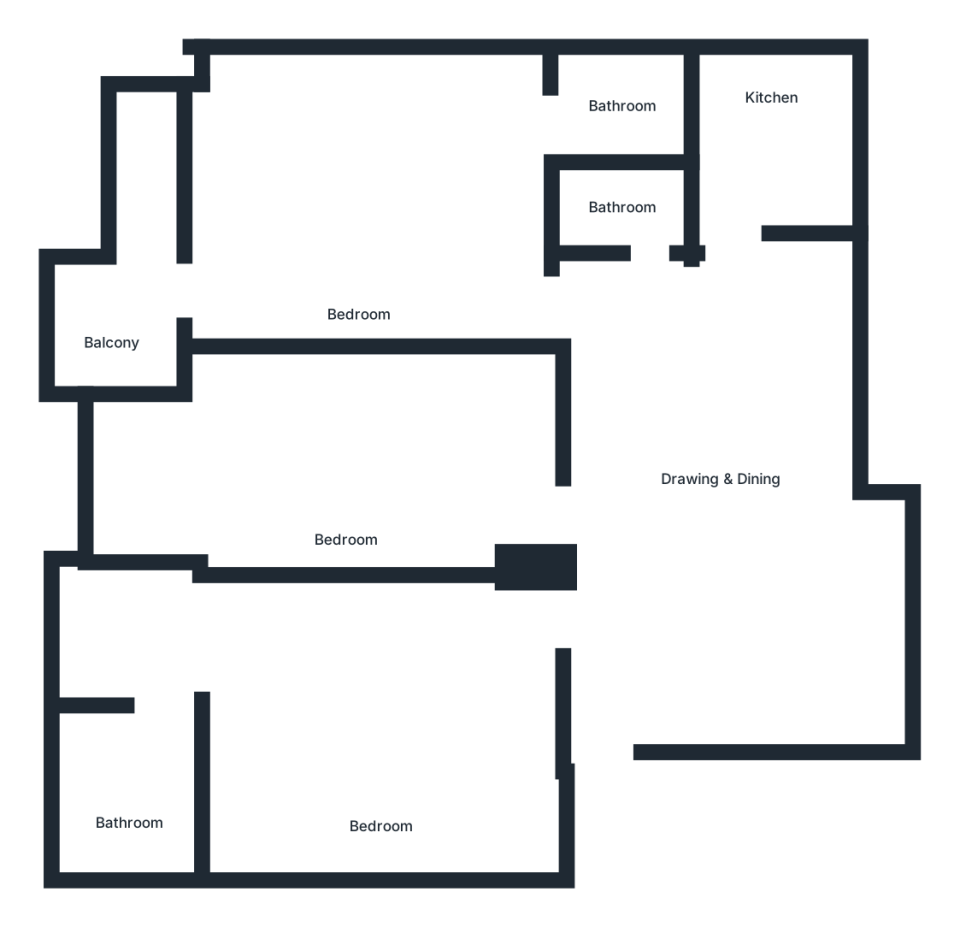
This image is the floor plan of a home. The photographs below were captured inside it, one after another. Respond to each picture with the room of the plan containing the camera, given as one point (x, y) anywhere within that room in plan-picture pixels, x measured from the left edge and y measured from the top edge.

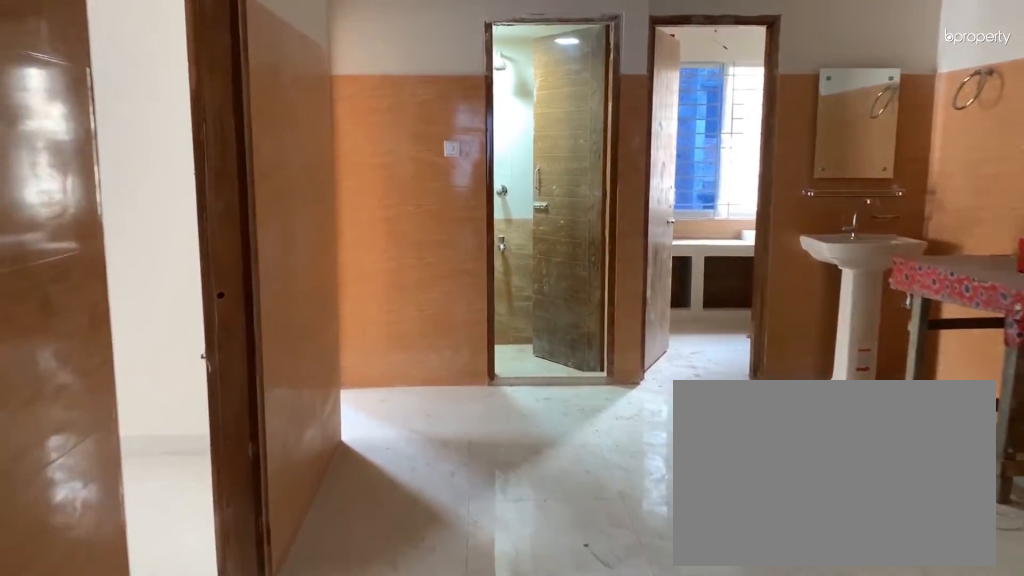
(606, 691)
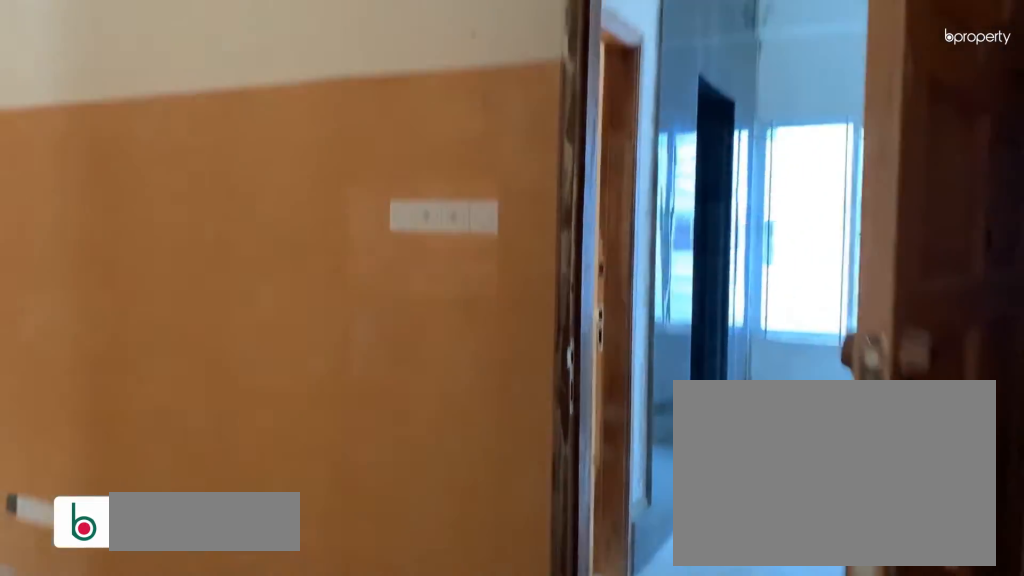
(733, 470)
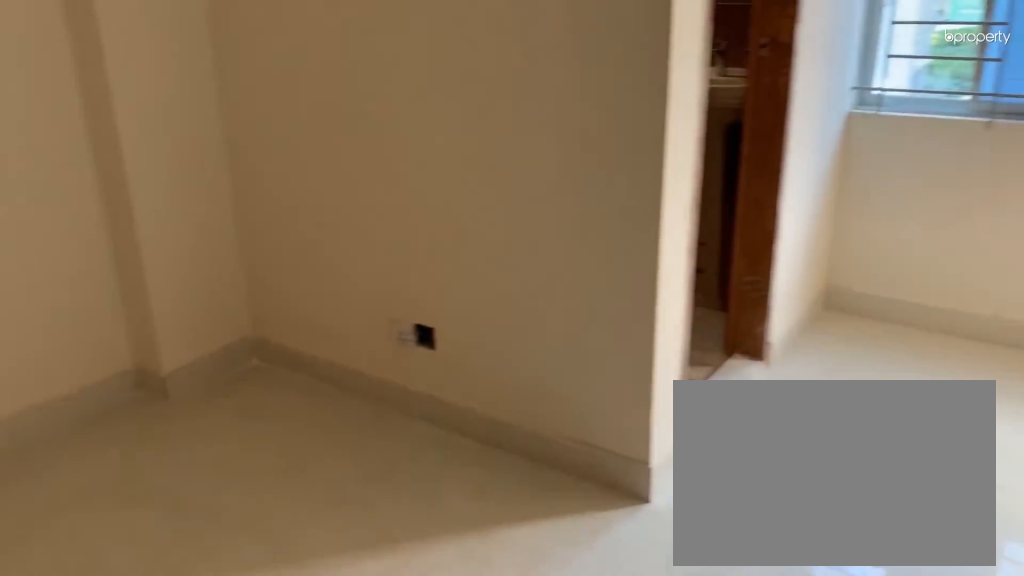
(381, 726)
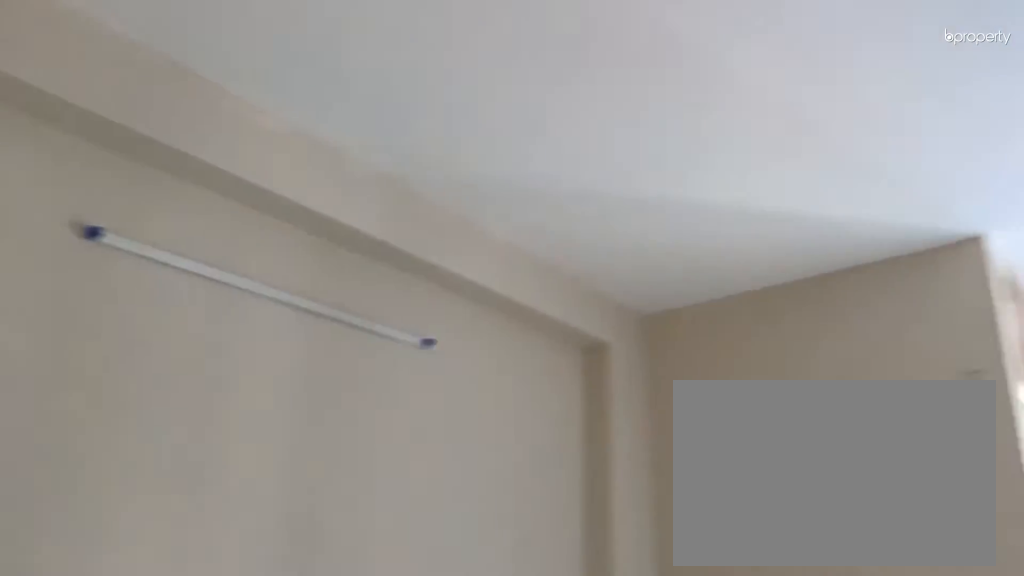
(381, 726)
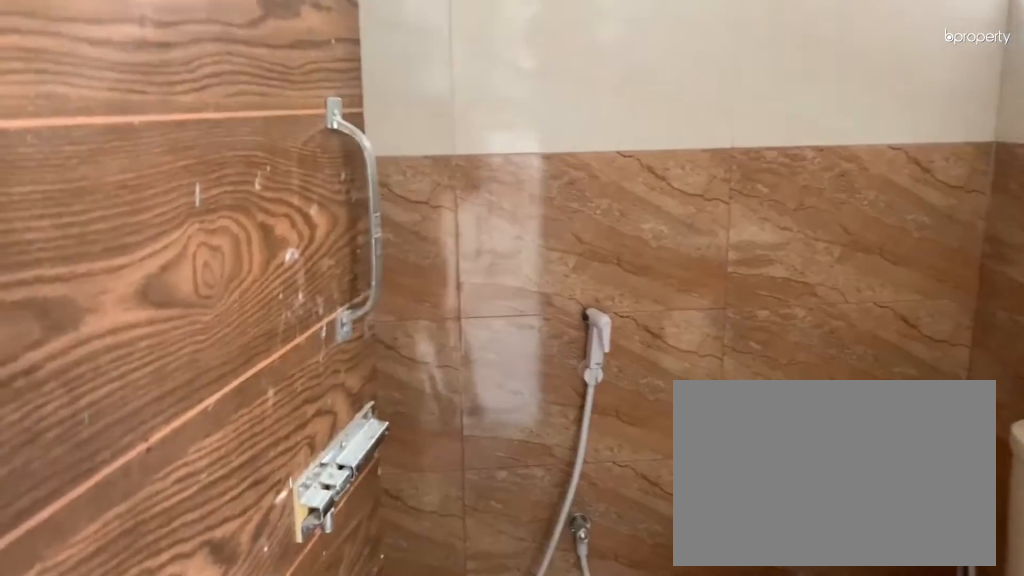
(170, 694)
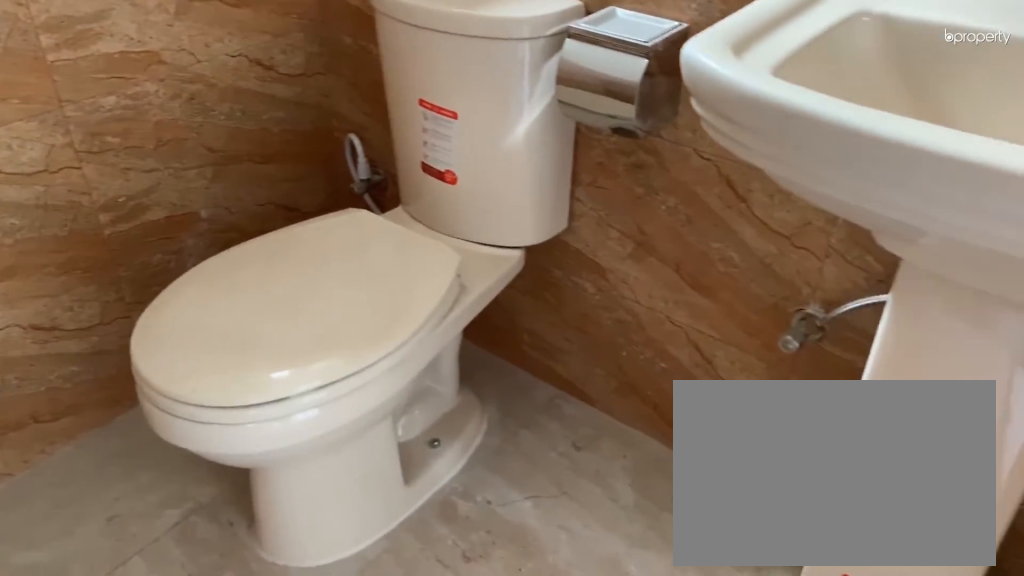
(125, 829)
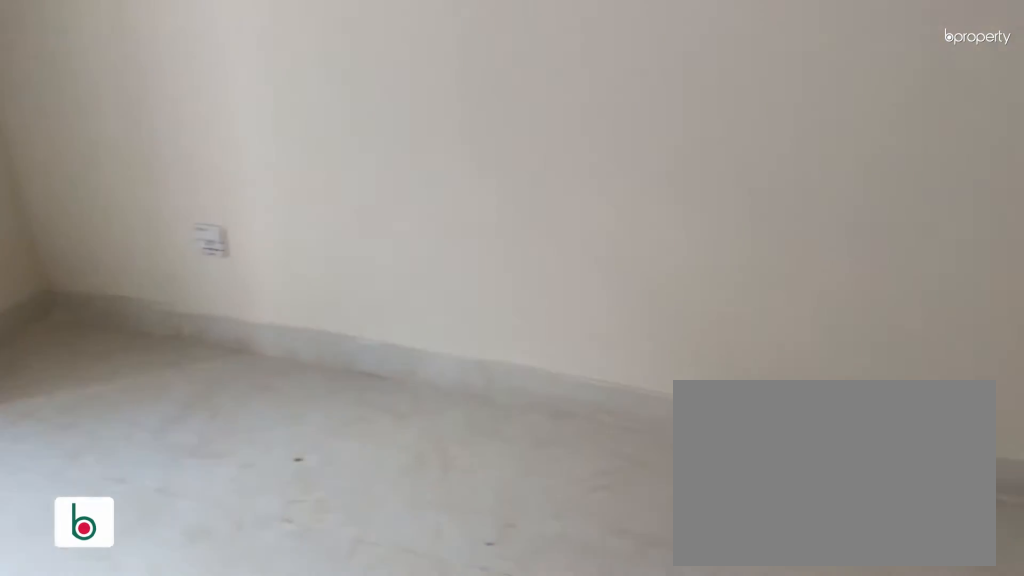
(362, 458)
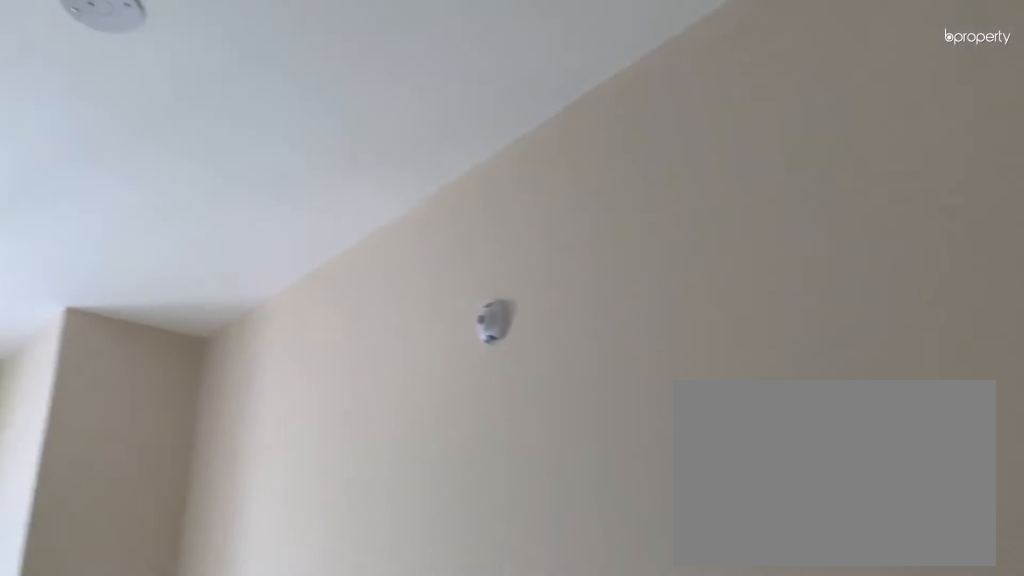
(362, 458)
